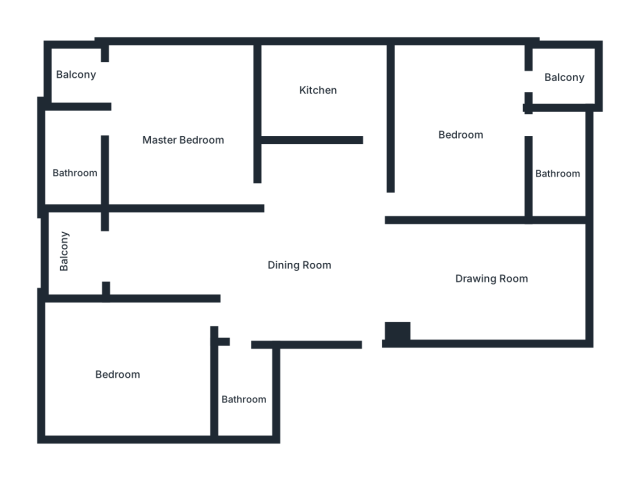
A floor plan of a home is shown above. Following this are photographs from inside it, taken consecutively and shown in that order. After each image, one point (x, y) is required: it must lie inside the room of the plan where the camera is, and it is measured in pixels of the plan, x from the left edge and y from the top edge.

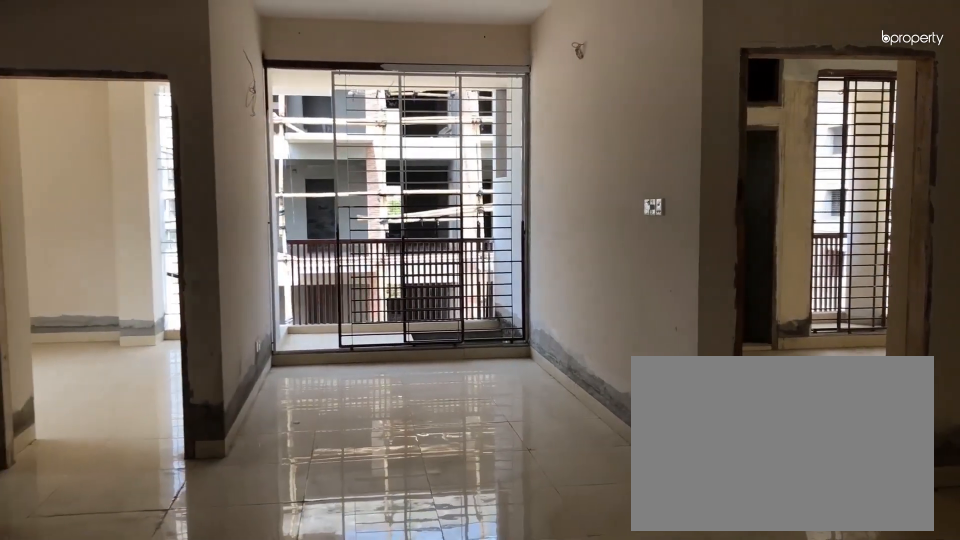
(279, 269)
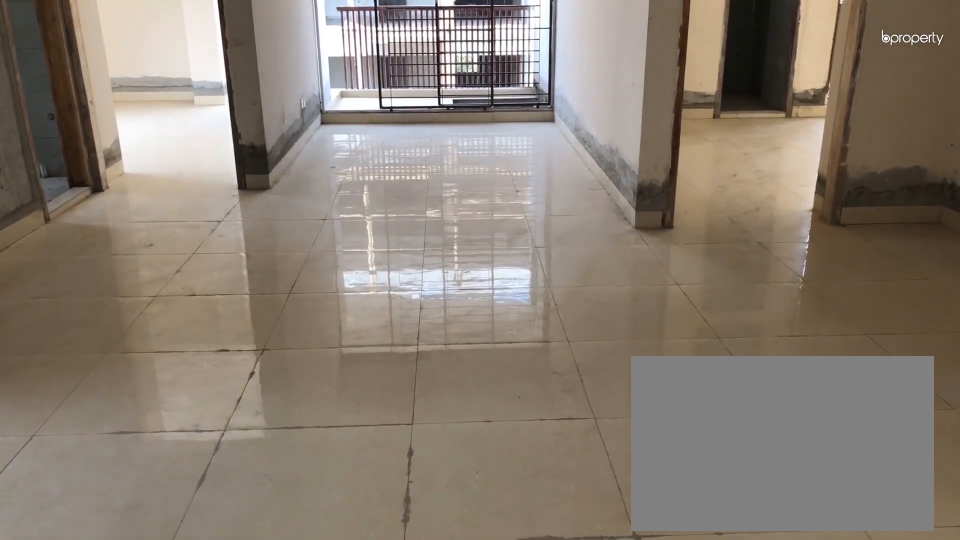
(279, 269)
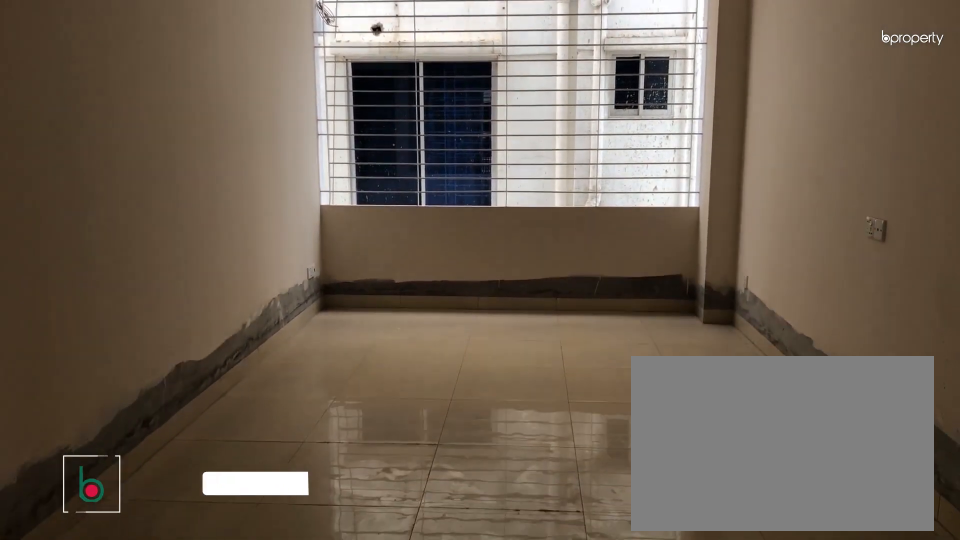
(492, 280)
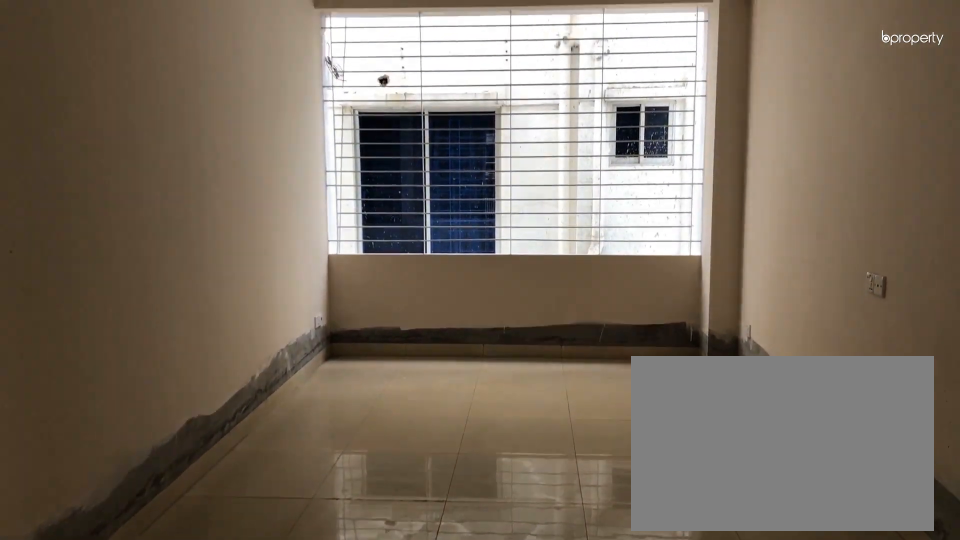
(492, 280)
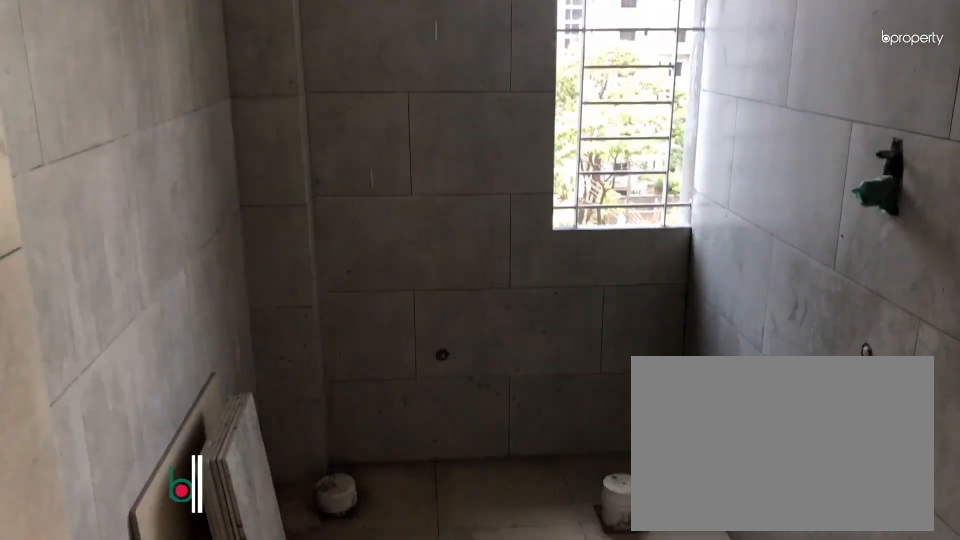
(243, 385)
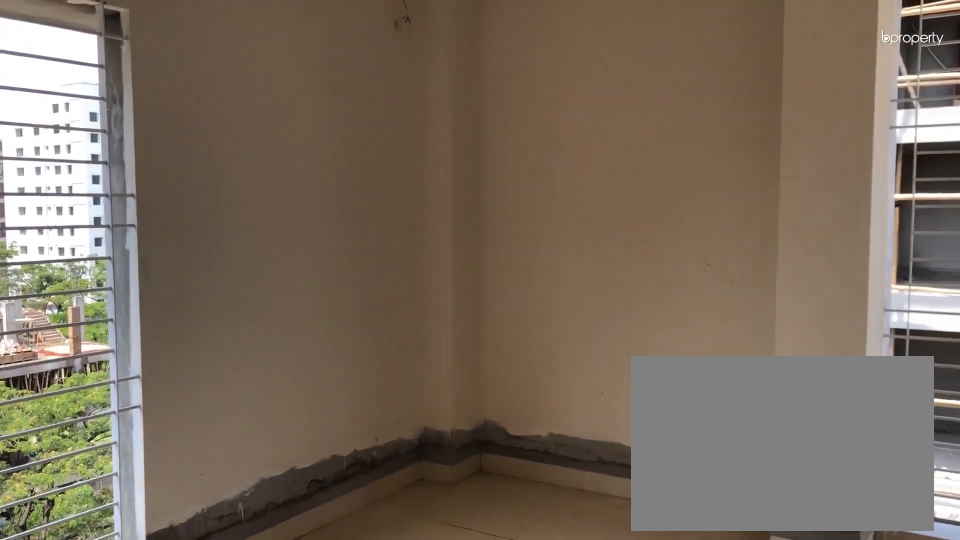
(132, 359)
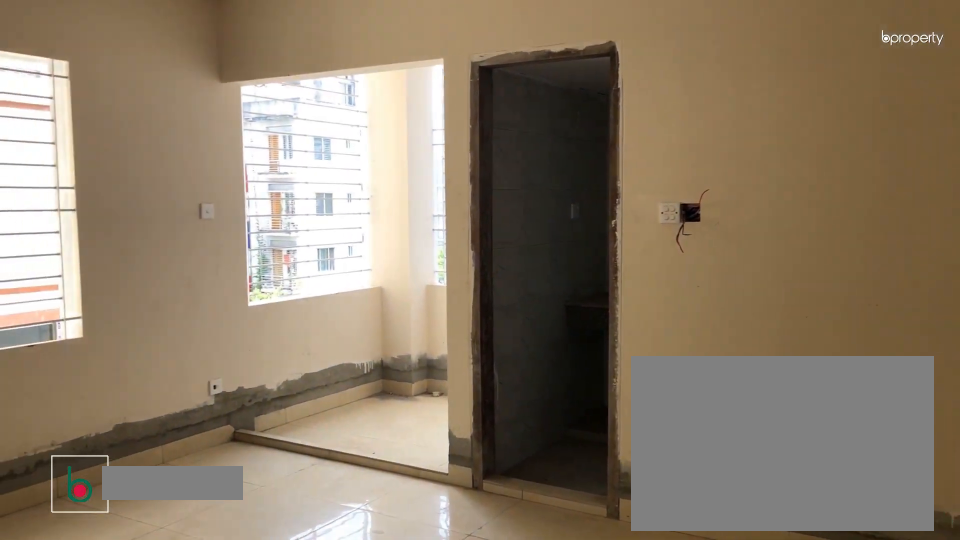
(460, 123)
